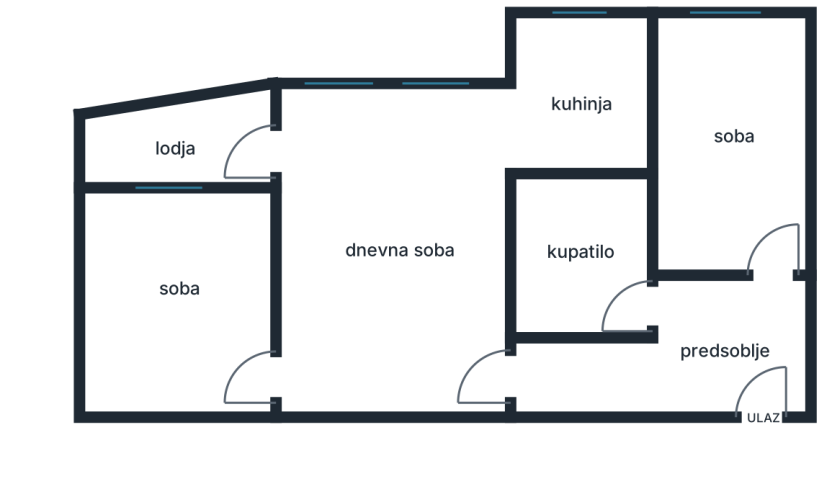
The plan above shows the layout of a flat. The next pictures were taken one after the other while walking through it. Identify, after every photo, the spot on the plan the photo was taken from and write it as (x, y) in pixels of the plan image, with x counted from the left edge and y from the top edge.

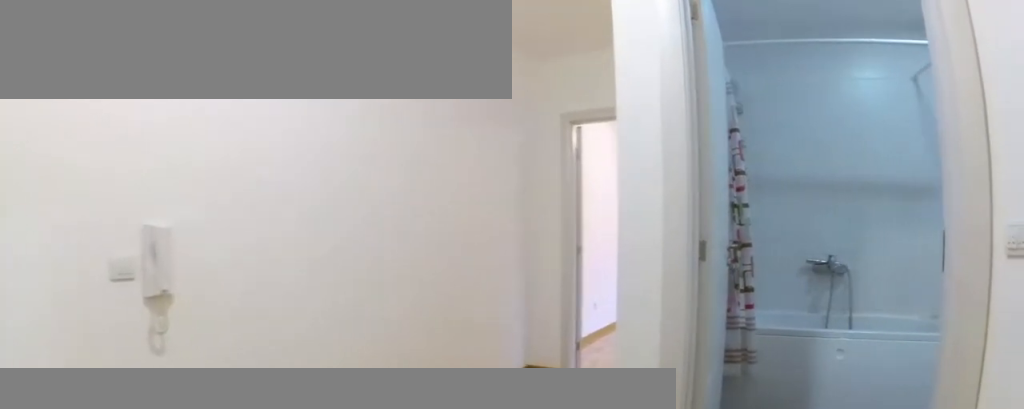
(750, 300)
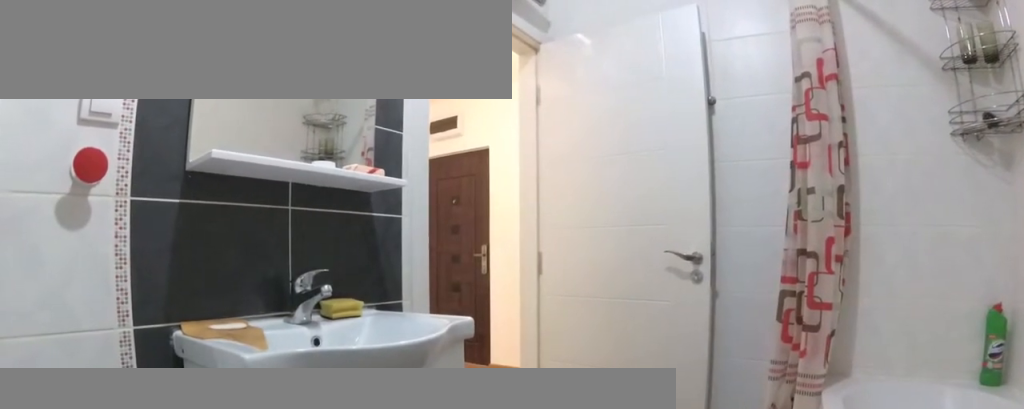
(533, 203)
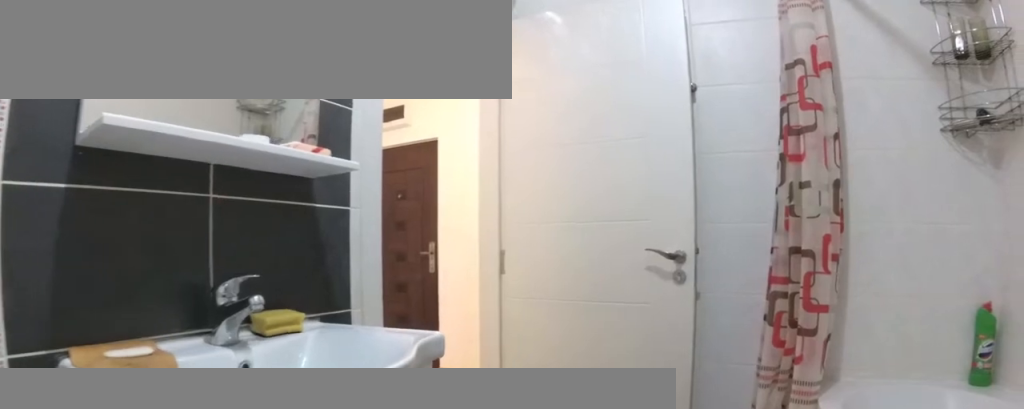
(548, 214)
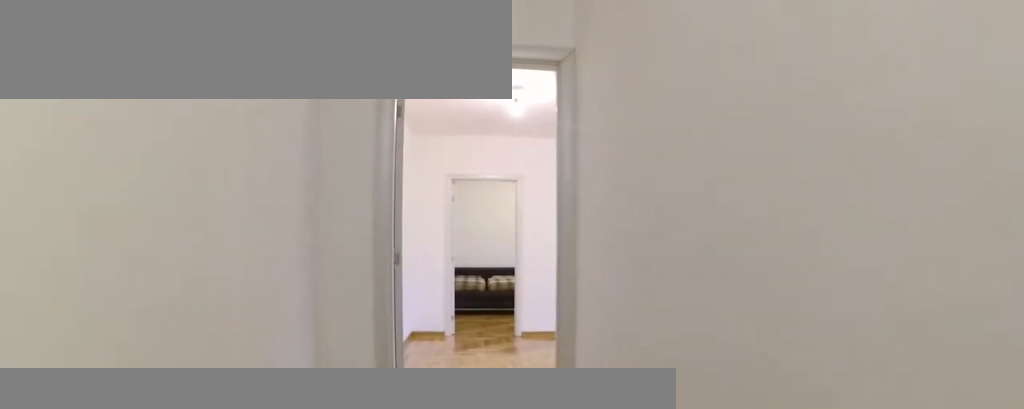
(671, 363)
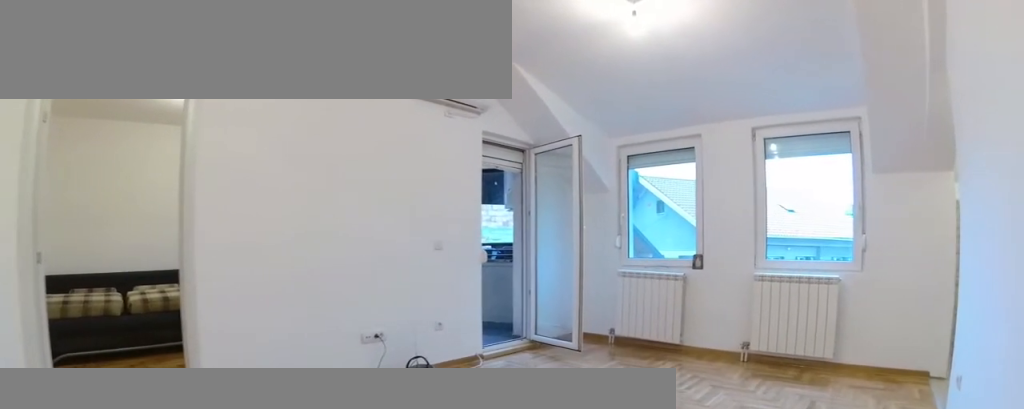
(492, 354)
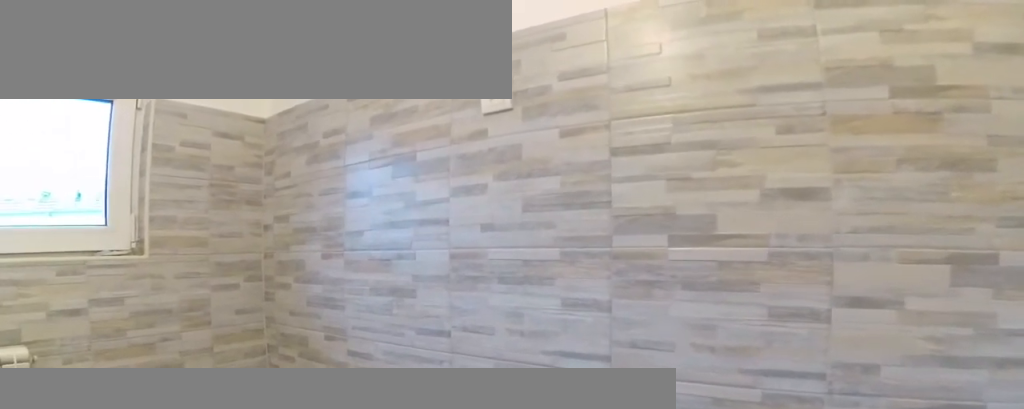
(565, 162)
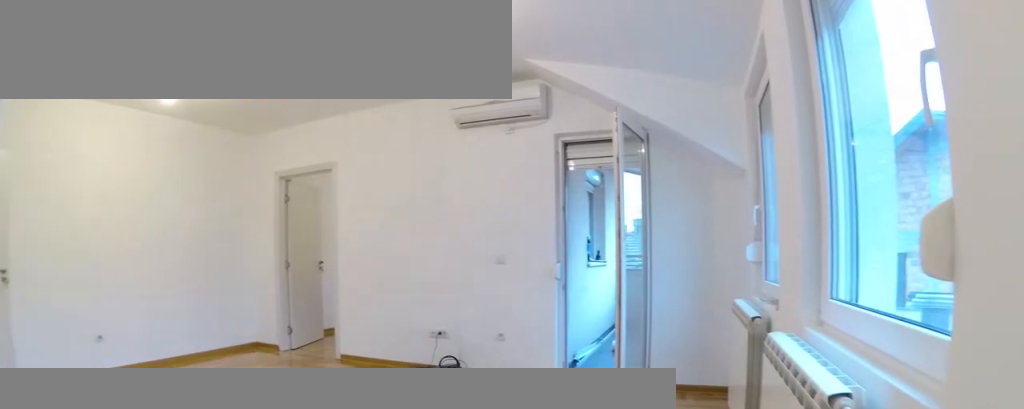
(540, 124)
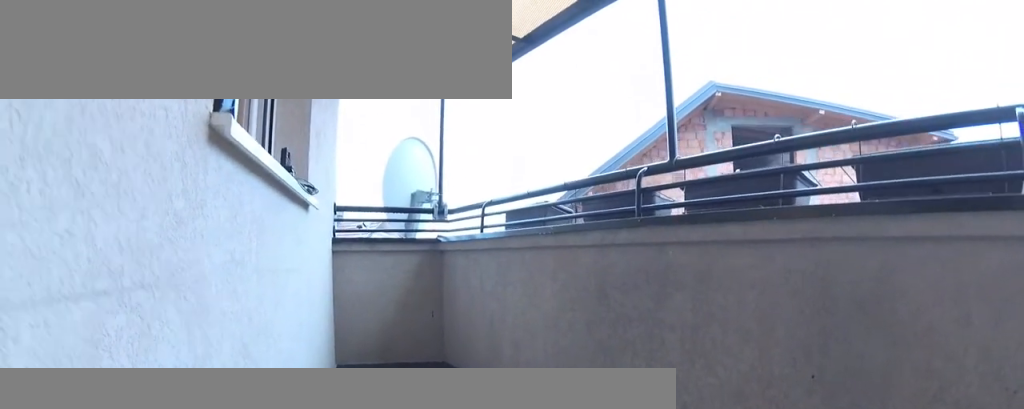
(280, 139)
